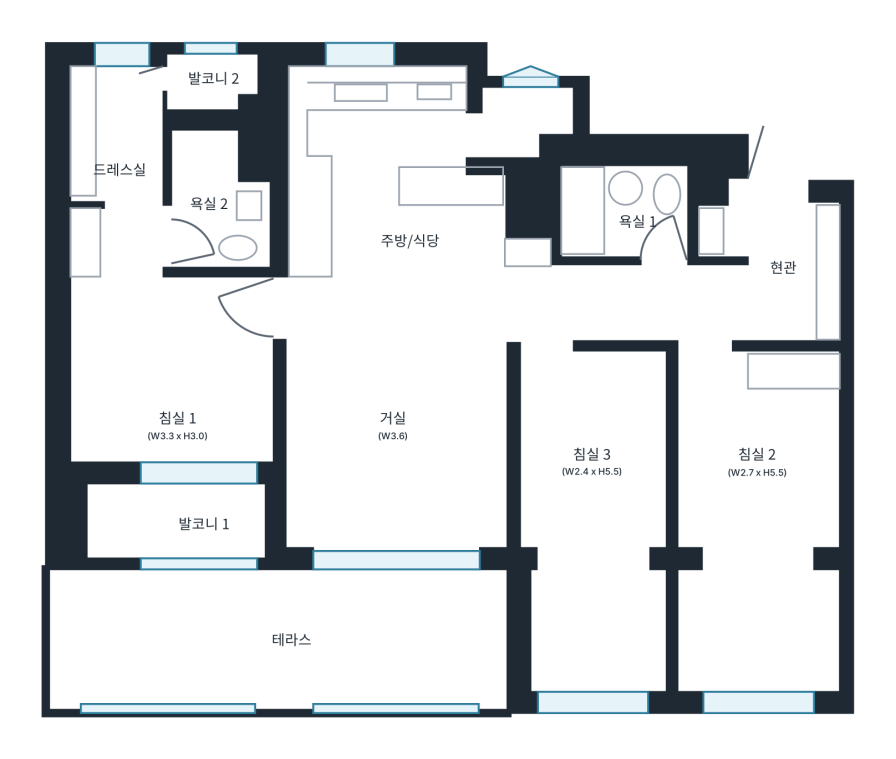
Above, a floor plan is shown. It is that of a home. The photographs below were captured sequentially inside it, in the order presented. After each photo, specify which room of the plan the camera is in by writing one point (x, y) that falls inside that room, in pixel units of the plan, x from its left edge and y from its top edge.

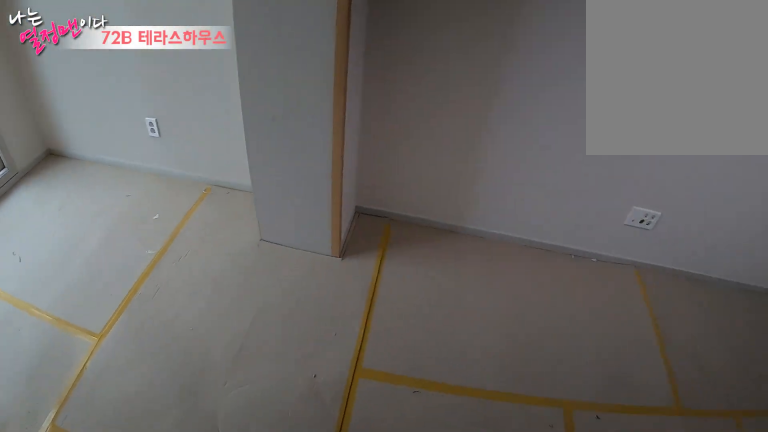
(595, 469)
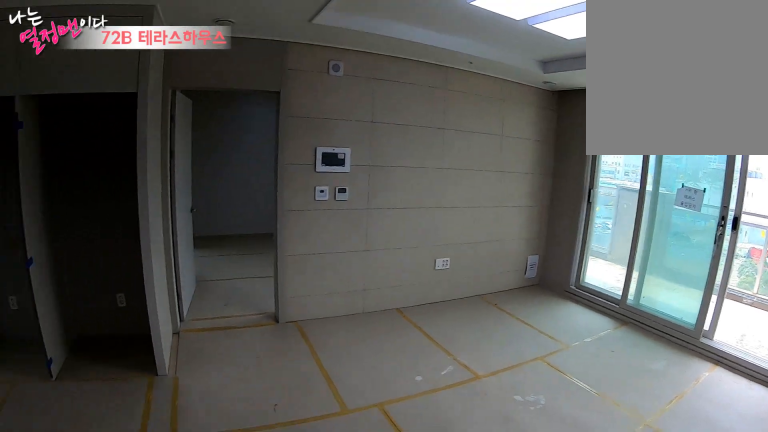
(389, 433)
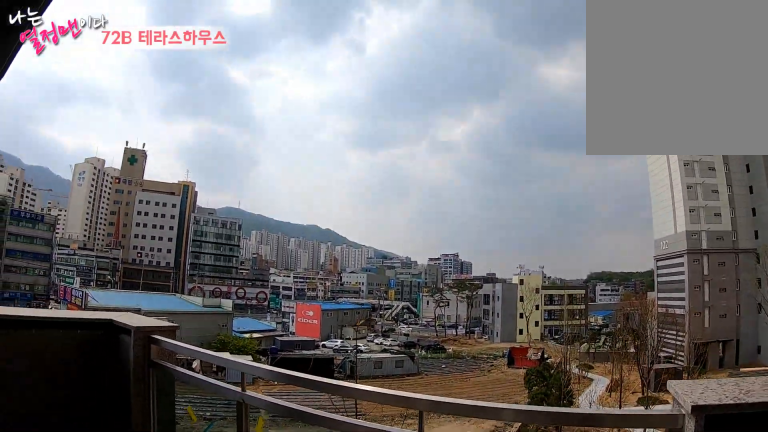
(286, 639)
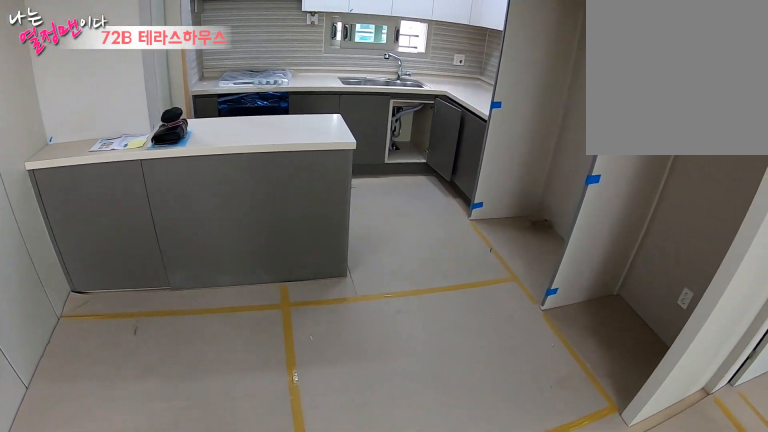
(401, 240)
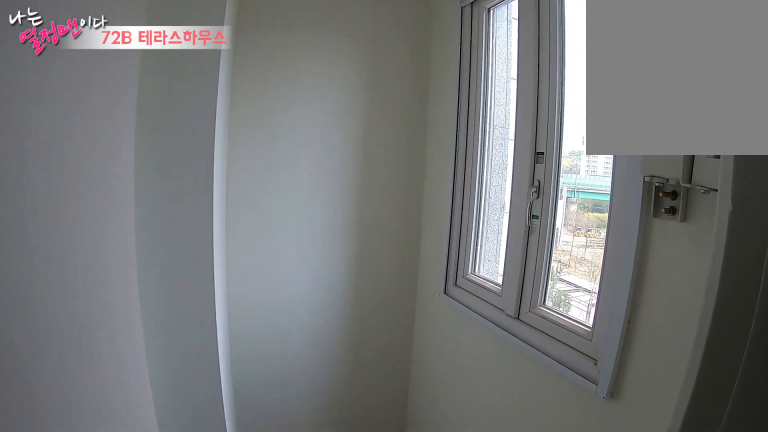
(401, 240)
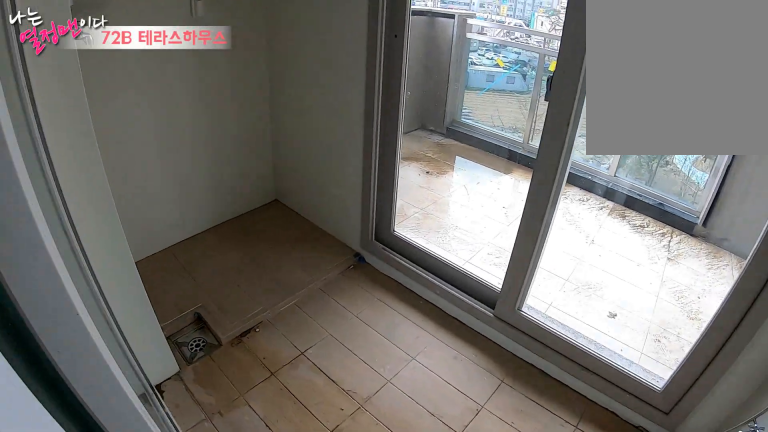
(178, 428)
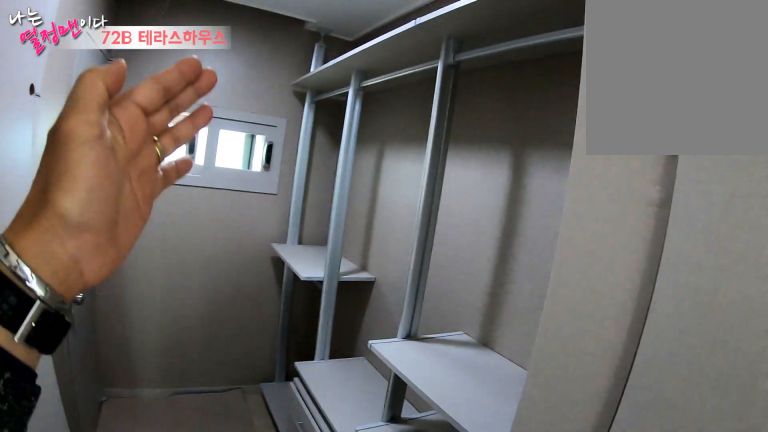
(116, 199)
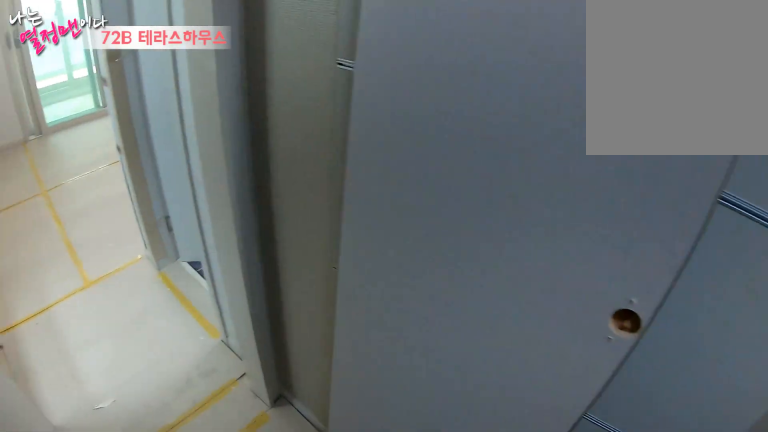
(116, 199)
